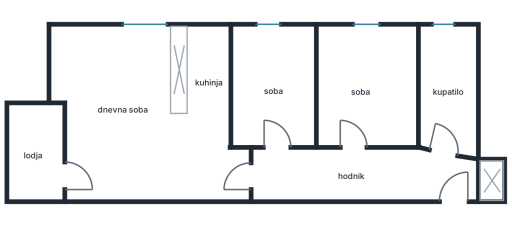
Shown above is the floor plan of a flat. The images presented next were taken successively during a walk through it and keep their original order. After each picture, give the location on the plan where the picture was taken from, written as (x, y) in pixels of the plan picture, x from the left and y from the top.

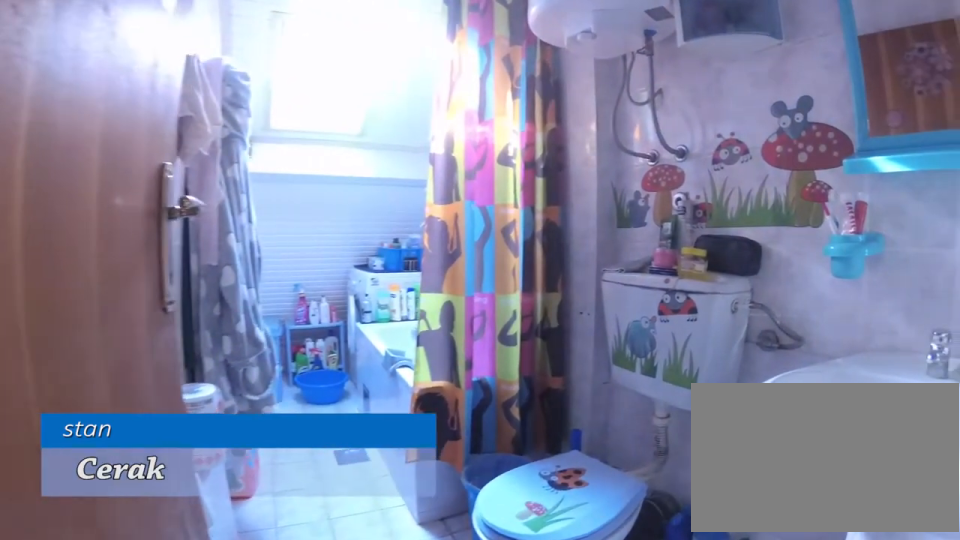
(443, 158)
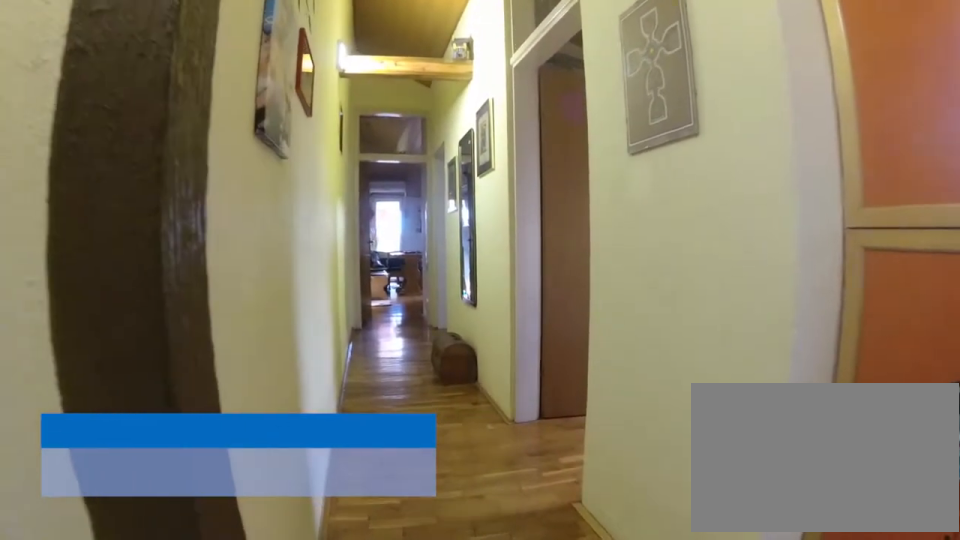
(459, 174)
